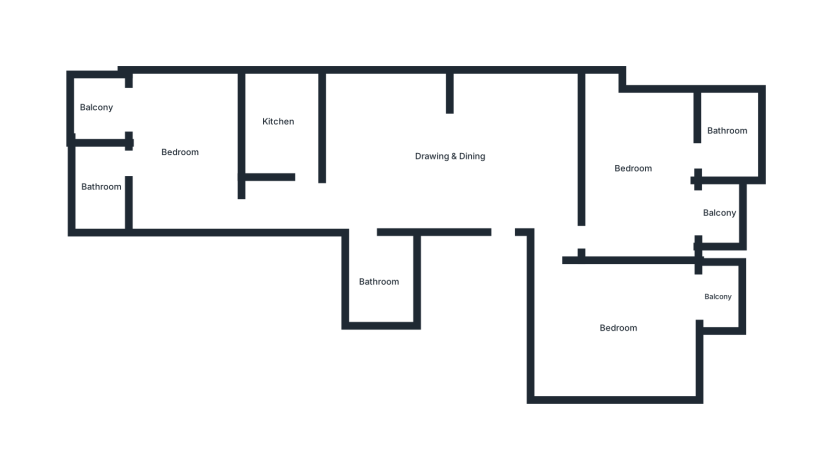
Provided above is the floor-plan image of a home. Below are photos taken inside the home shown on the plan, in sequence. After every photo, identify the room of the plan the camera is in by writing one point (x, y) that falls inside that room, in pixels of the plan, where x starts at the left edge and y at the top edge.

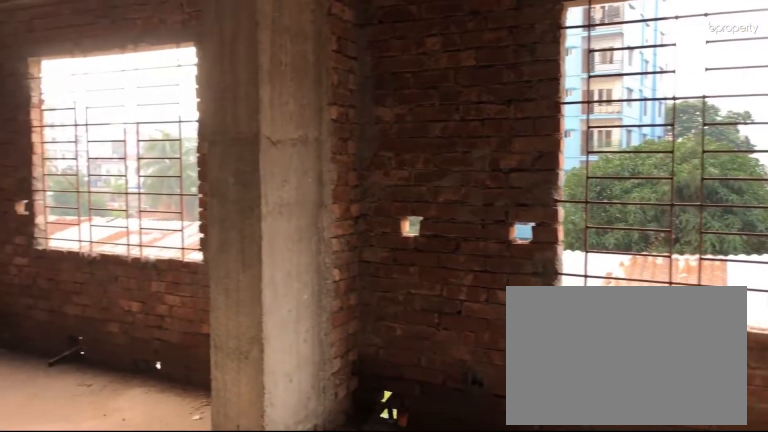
(446, 153)
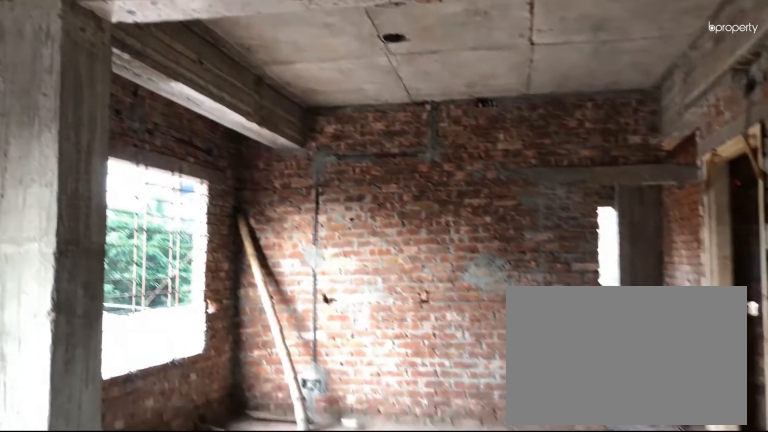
(448, 156)
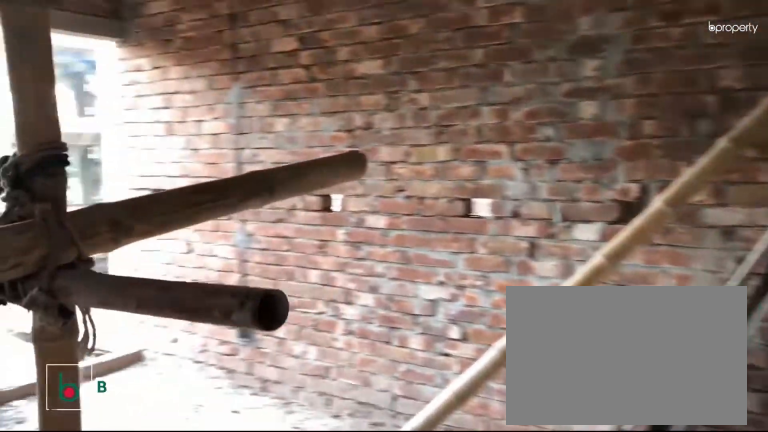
(616, 328)
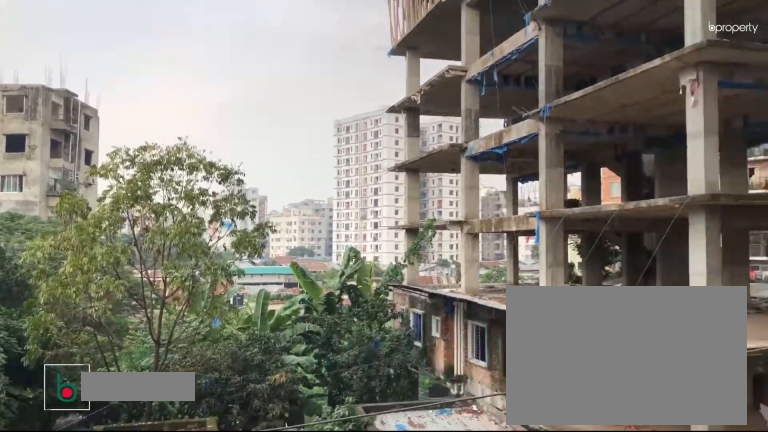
(716, 296)
